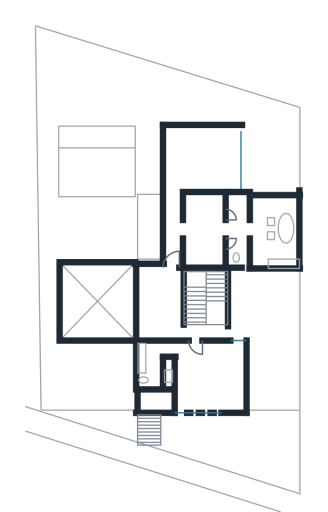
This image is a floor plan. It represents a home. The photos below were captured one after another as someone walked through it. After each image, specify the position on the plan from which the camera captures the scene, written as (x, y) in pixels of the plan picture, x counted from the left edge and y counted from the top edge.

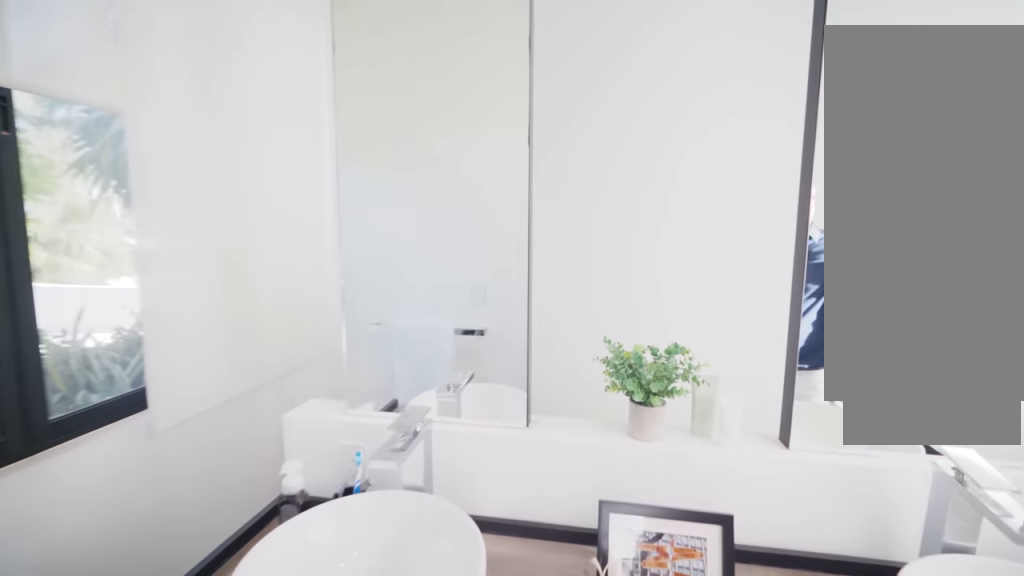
(253, 229)
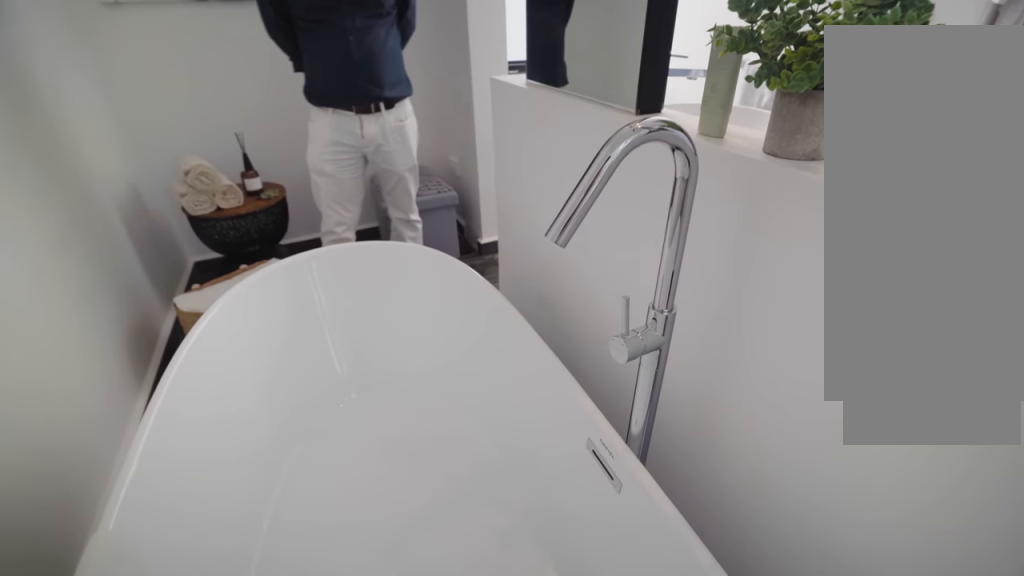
(283, 213)
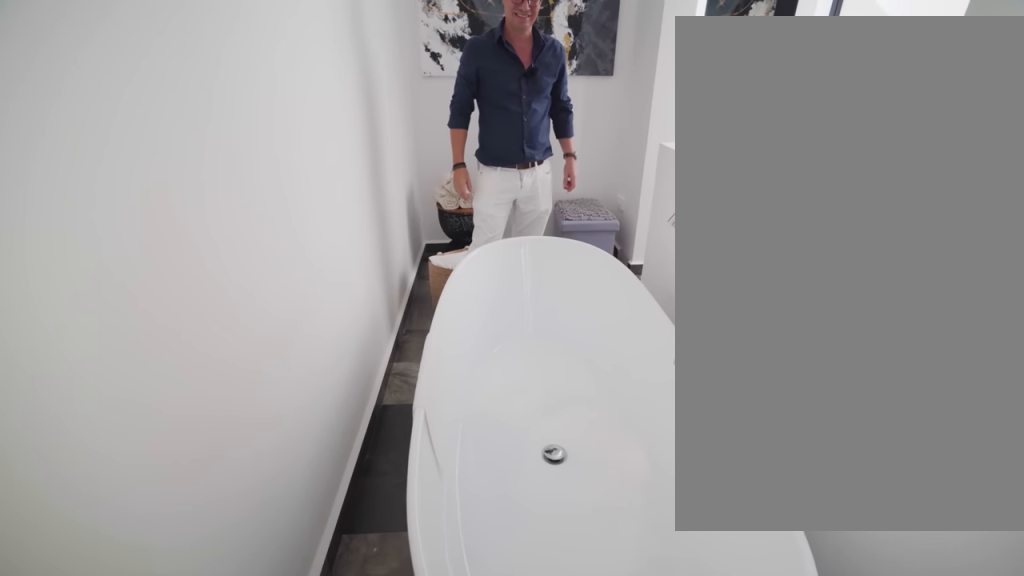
(282, 209)
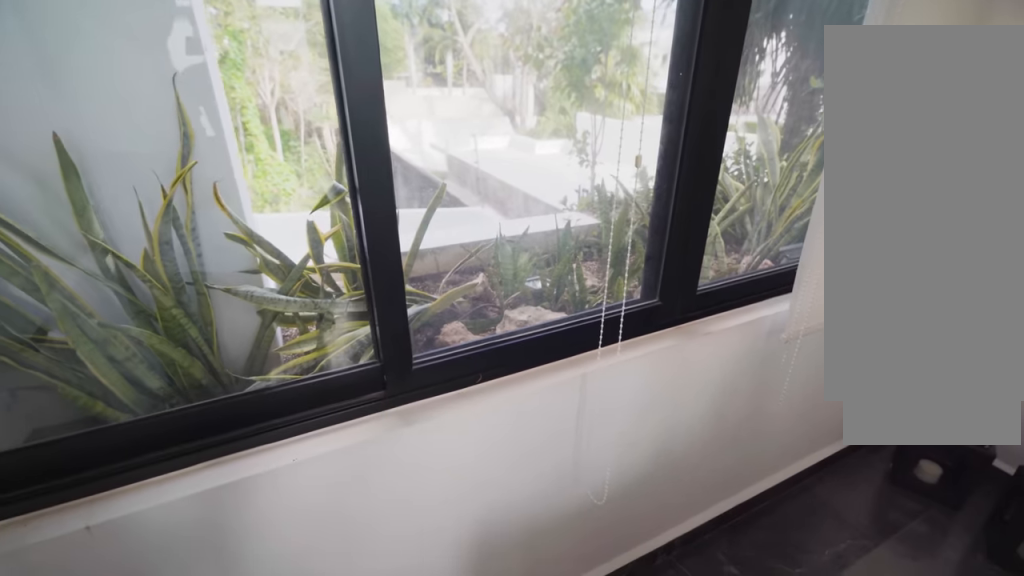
(259, 209)
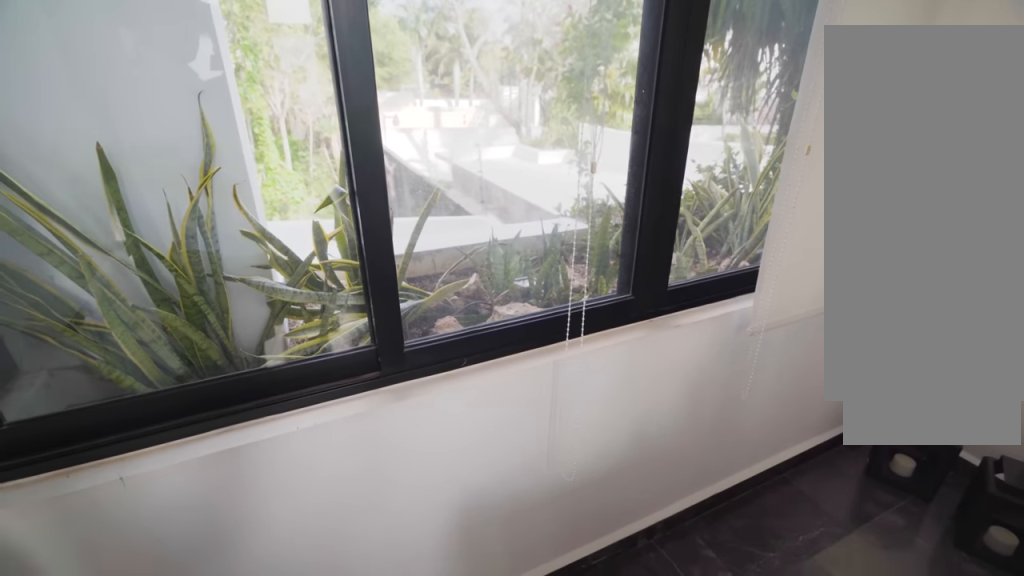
(260, 208)
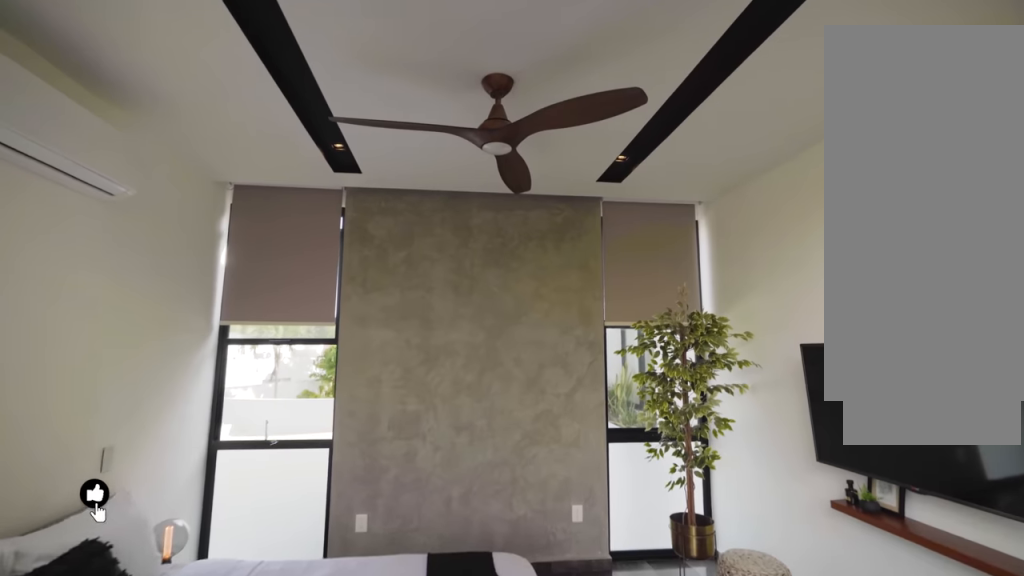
(174, 182)
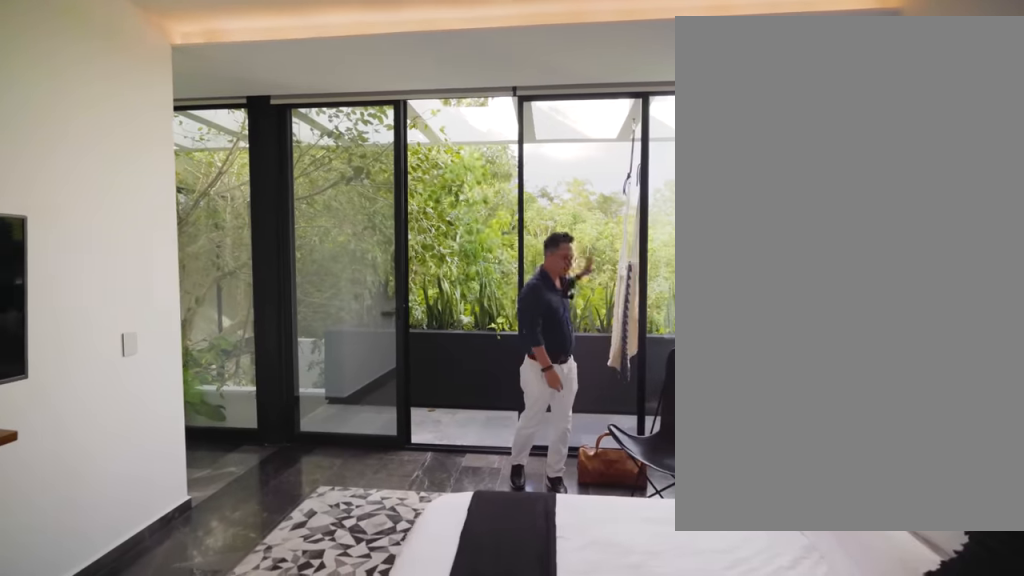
(233, 155)
